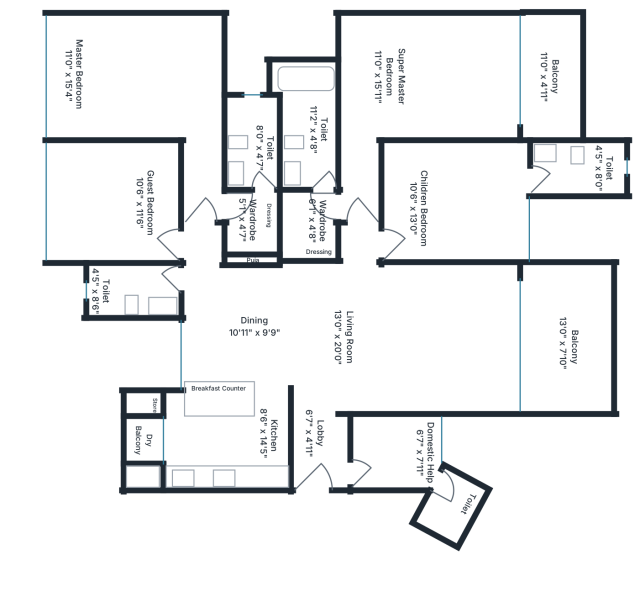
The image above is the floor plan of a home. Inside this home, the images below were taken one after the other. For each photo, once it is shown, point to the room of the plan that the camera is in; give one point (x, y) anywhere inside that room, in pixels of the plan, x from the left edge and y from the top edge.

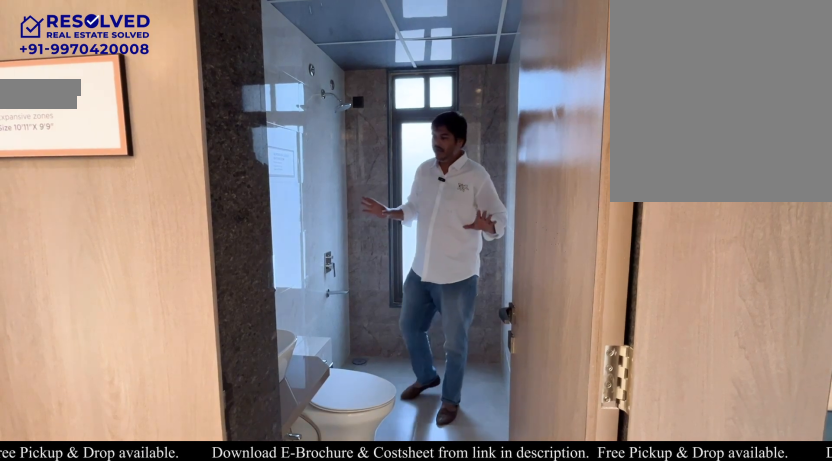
(133, 290)
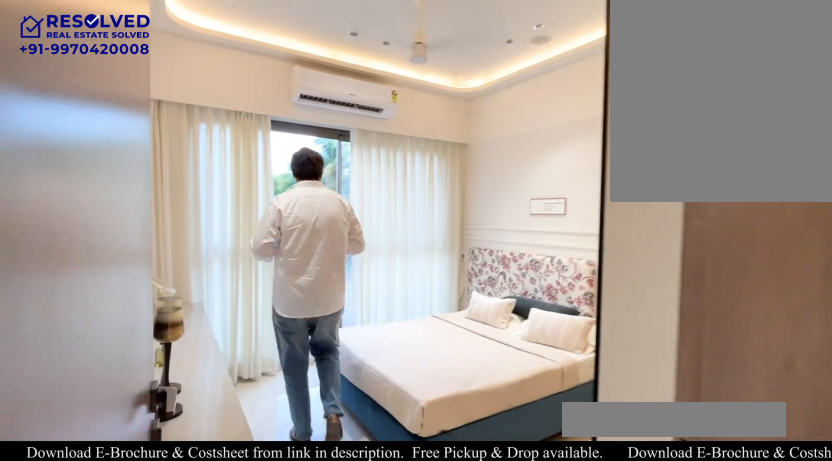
(116, 201)
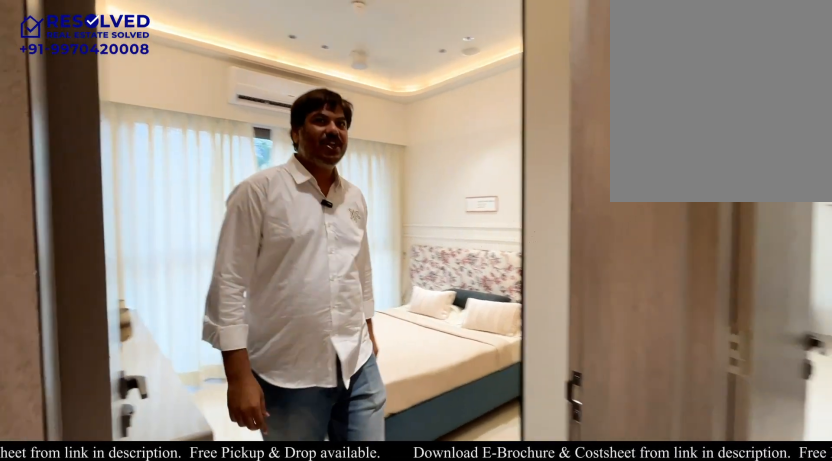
(116, 201)
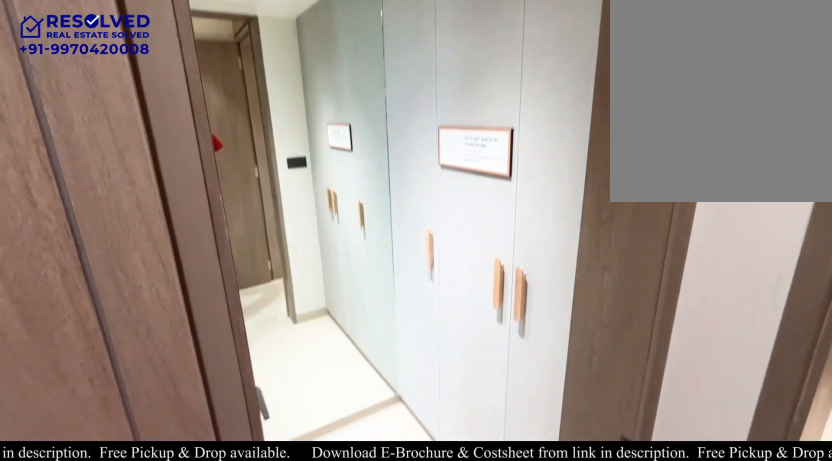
(252, 223)
